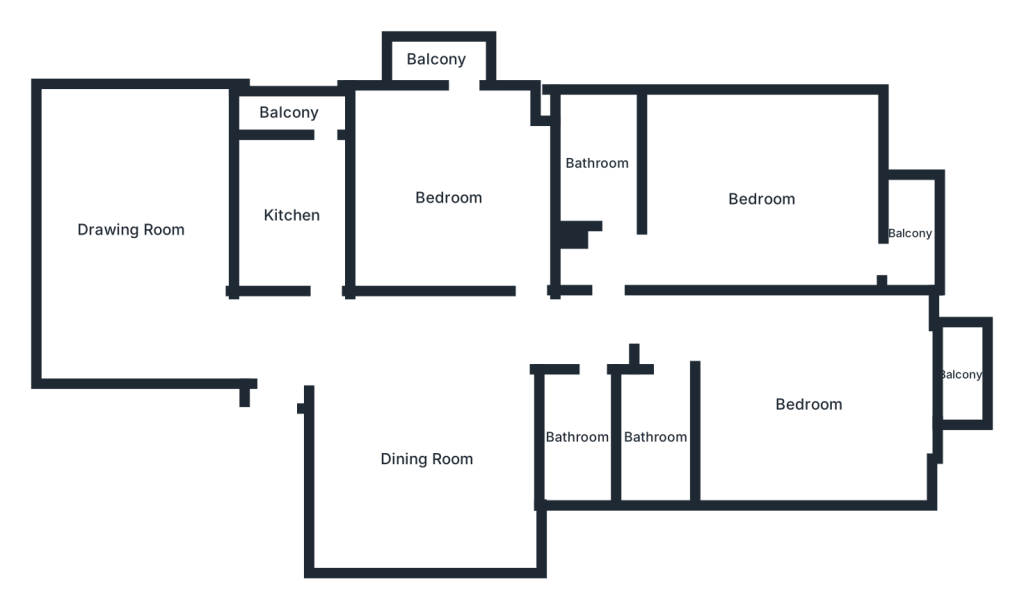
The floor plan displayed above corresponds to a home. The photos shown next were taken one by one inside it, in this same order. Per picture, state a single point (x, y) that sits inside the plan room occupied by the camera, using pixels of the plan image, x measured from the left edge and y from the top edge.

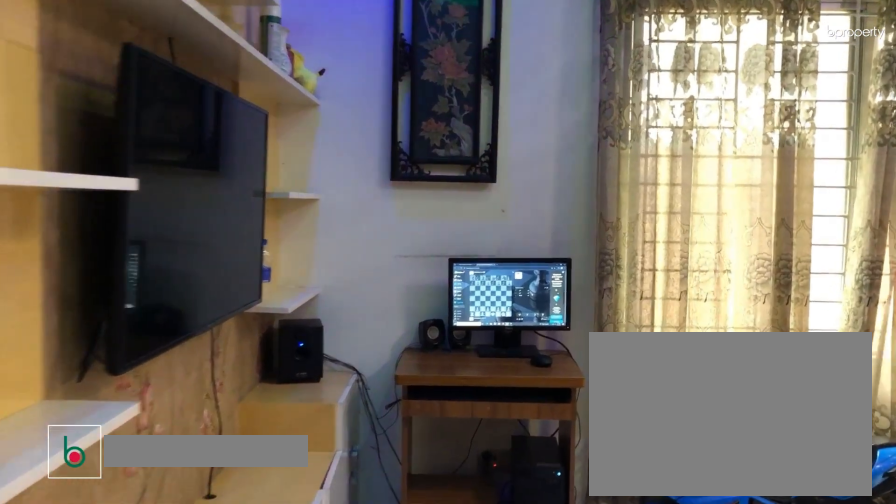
(129, 231)
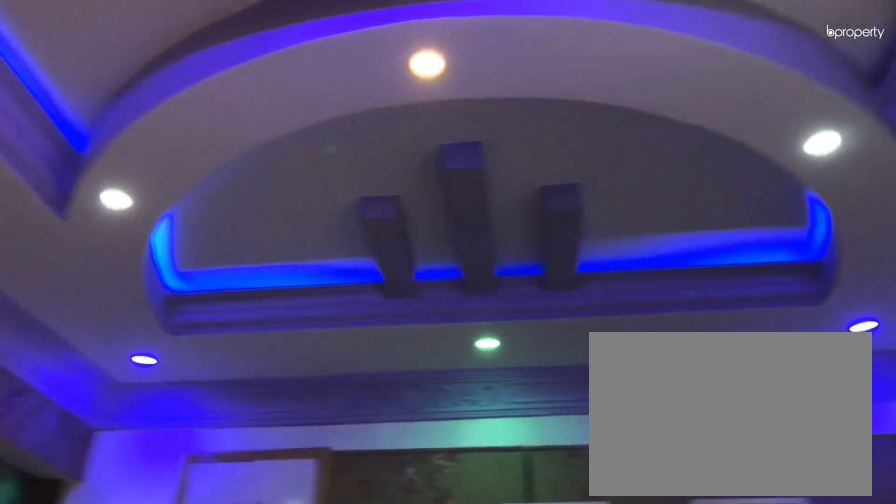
(128, 231)
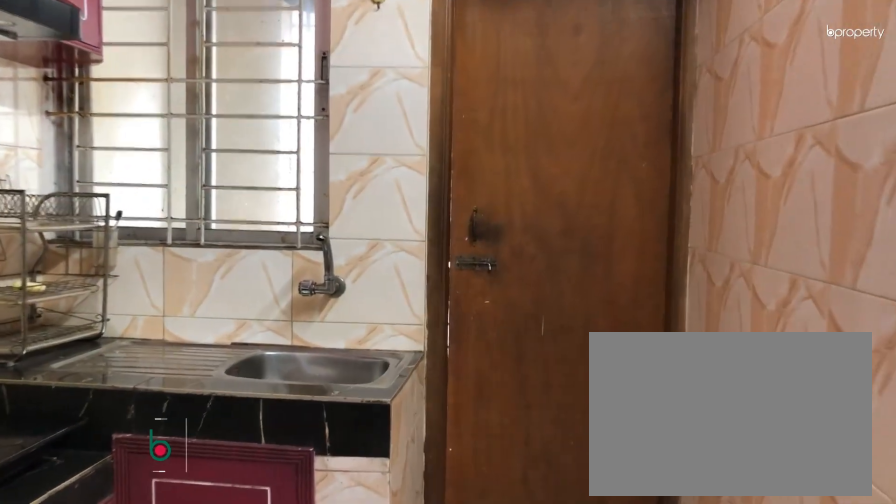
(294, 215)
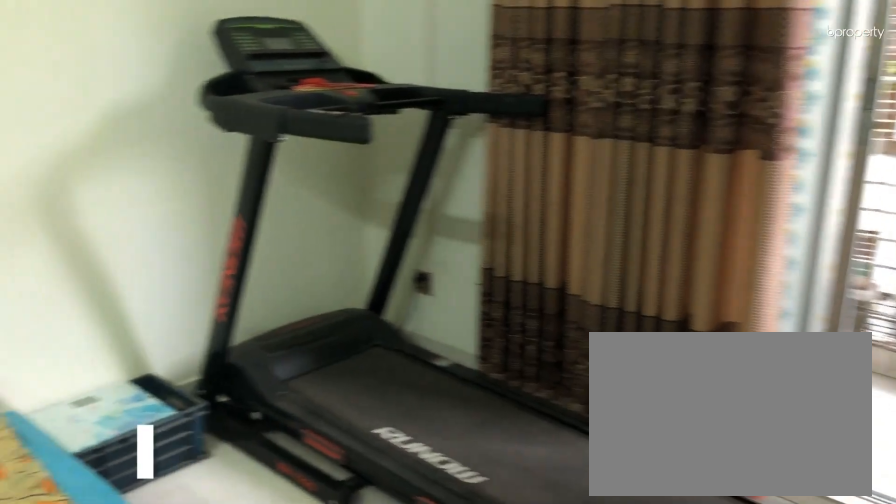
(450, 196)
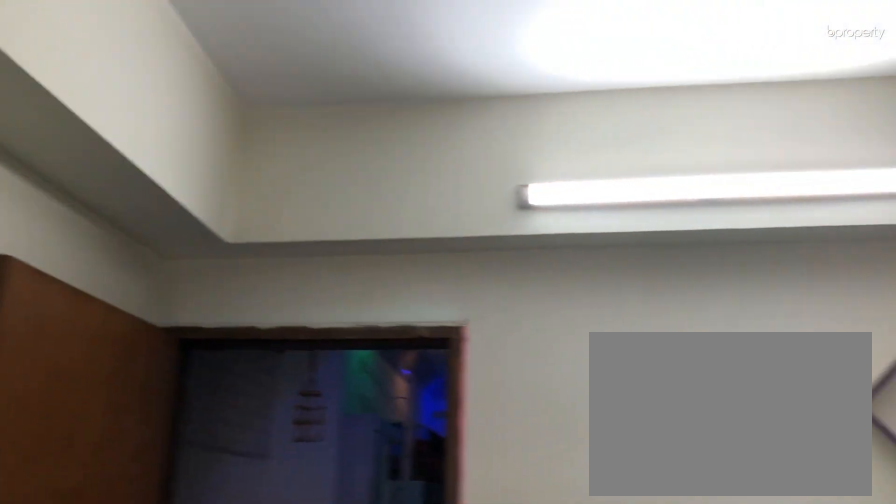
(450, 196)
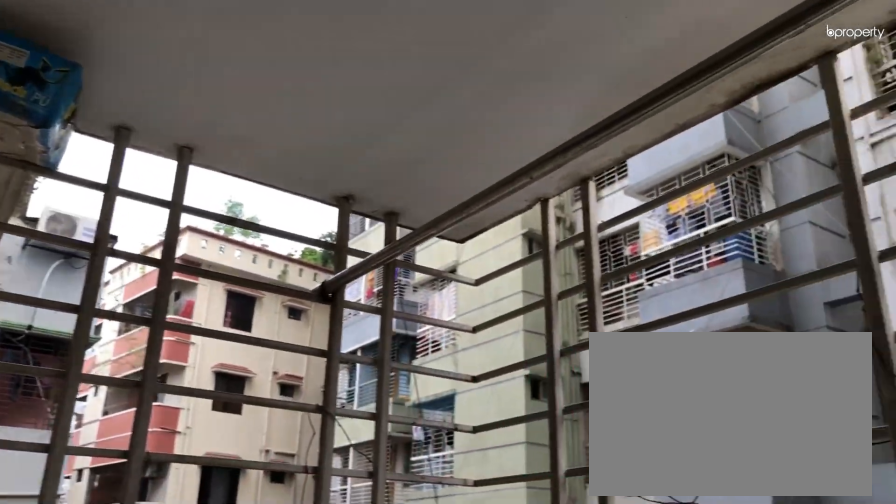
(438, 59)
